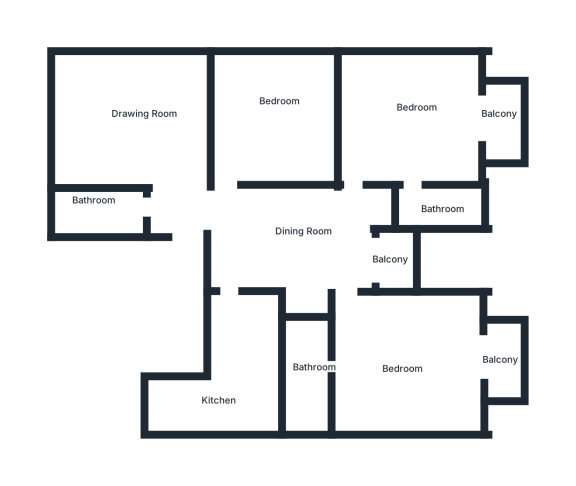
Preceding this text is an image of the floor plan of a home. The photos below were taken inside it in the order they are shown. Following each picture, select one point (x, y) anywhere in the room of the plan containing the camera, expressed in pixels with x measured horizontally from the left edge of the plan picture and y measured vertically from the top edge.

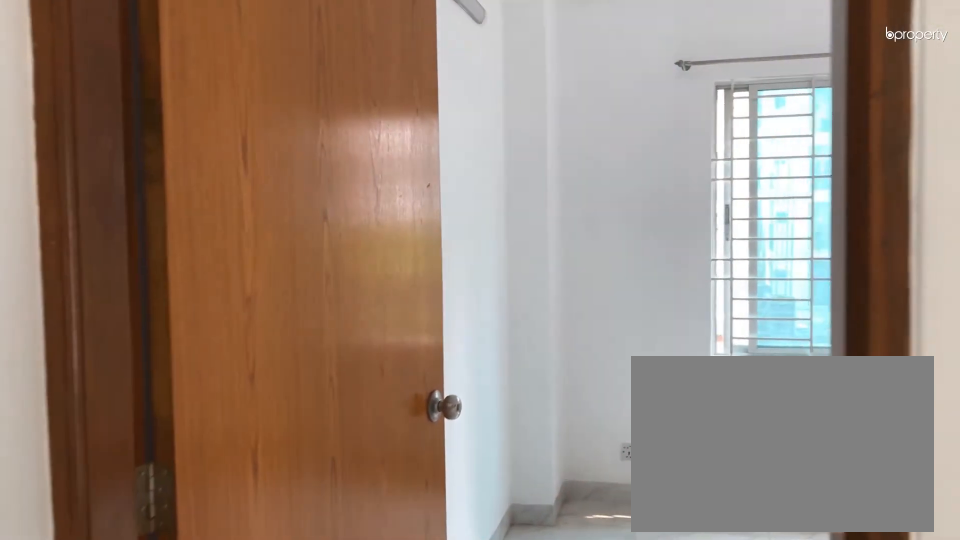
(226, 184)
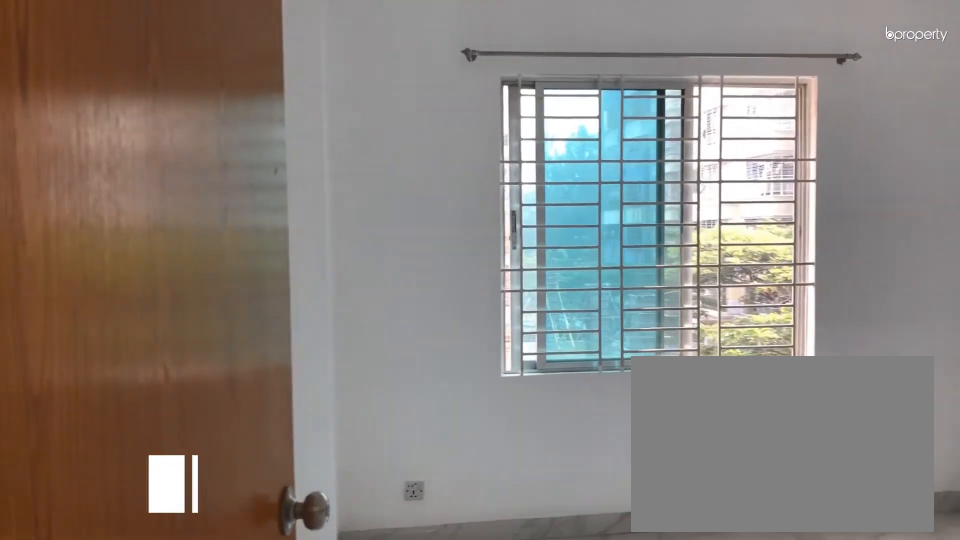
(274, 118)
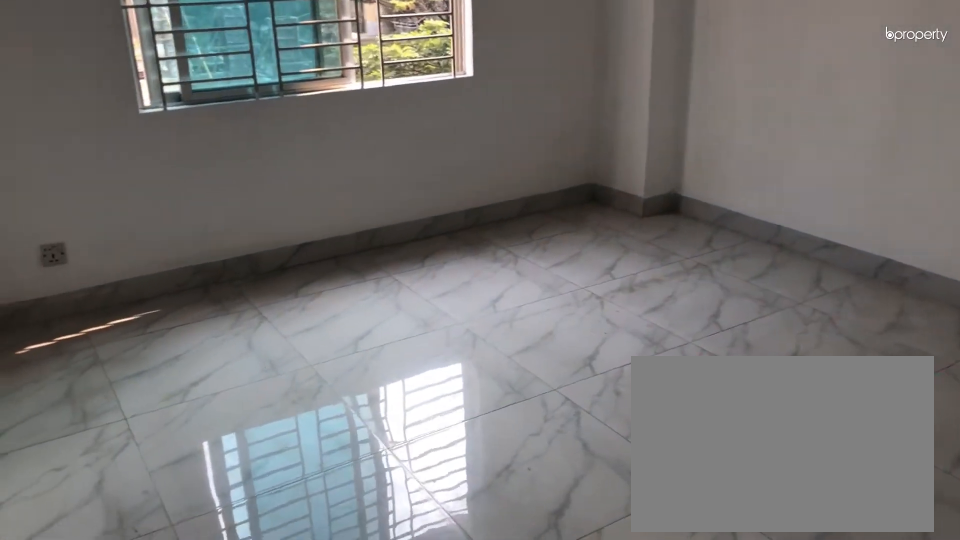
(274, 118)
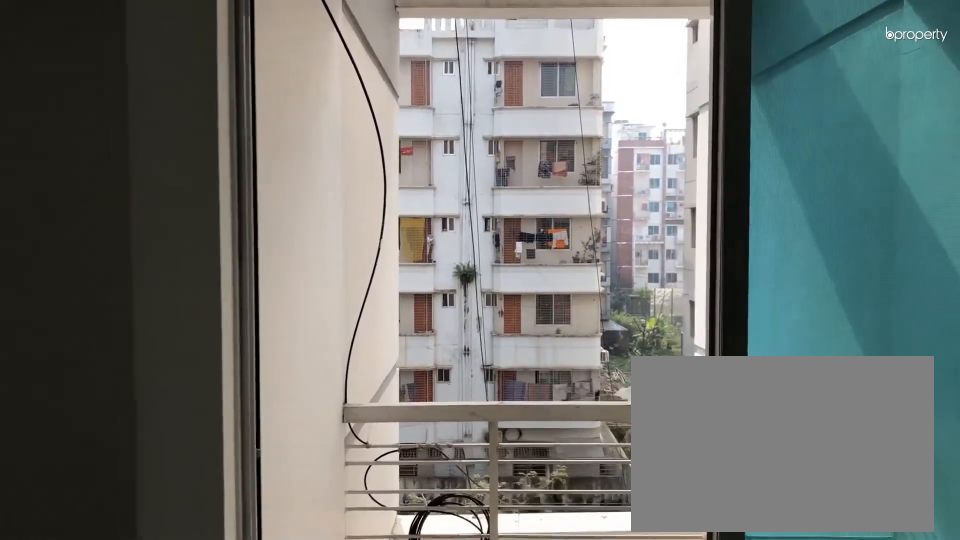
(336, 264)
